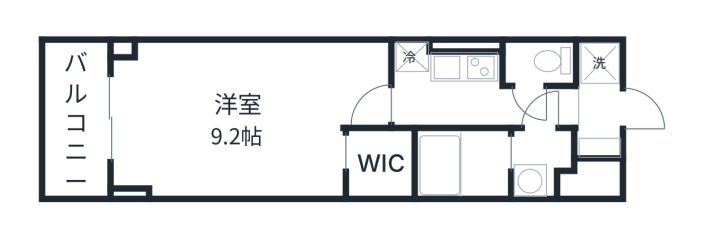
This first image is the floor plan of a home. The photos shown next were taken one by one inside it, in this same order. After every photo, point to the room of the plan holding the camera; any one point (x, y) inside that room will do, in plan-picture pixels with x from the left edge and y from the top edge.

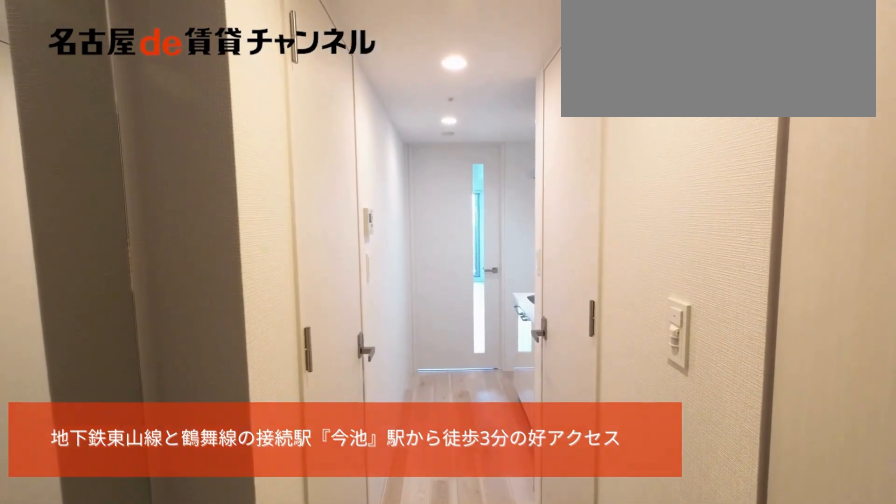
(599, 113)
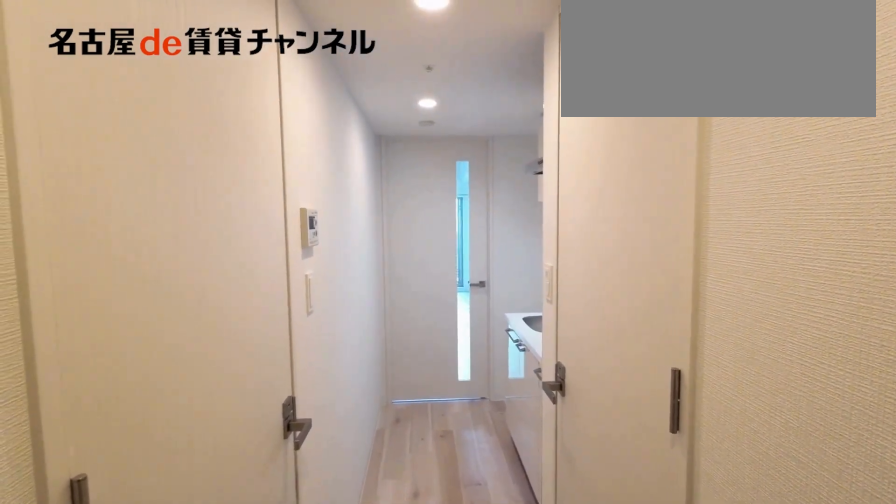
(463, 67)
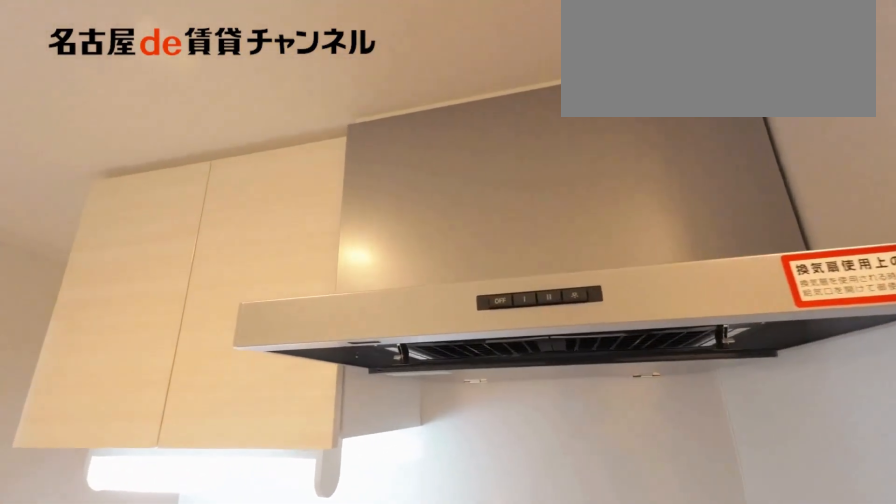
(463, 67)
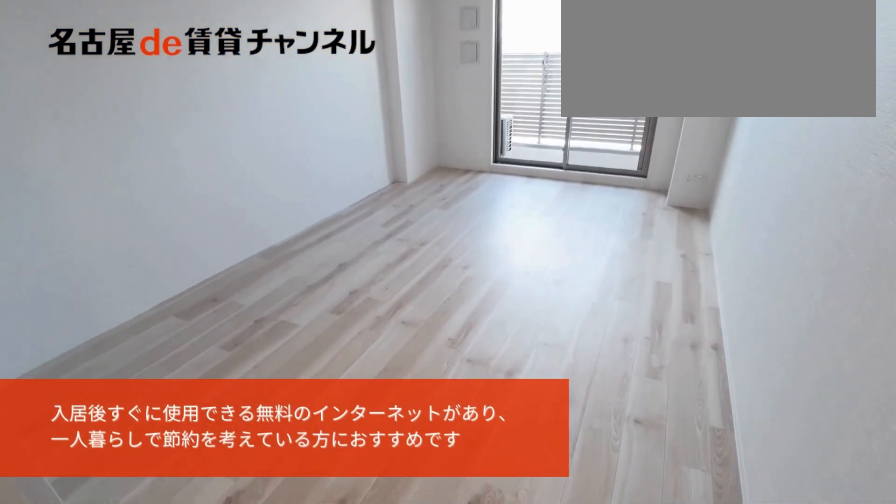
(243, 116)
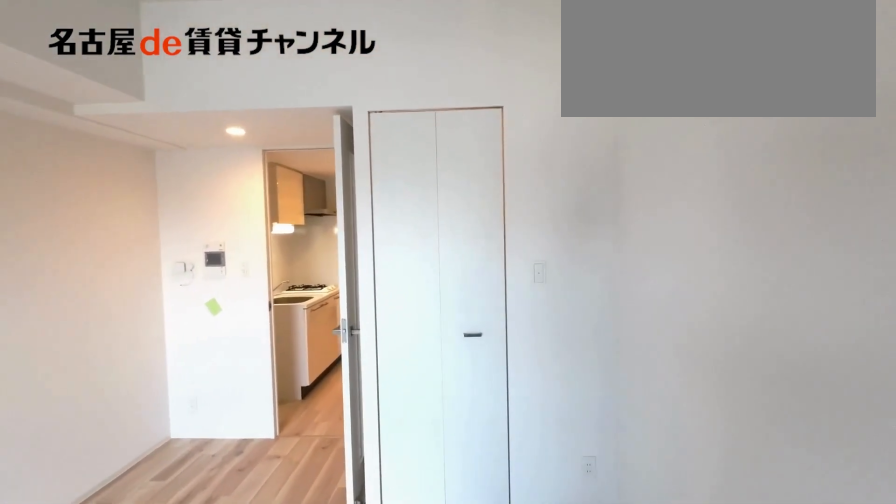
(243, 116)
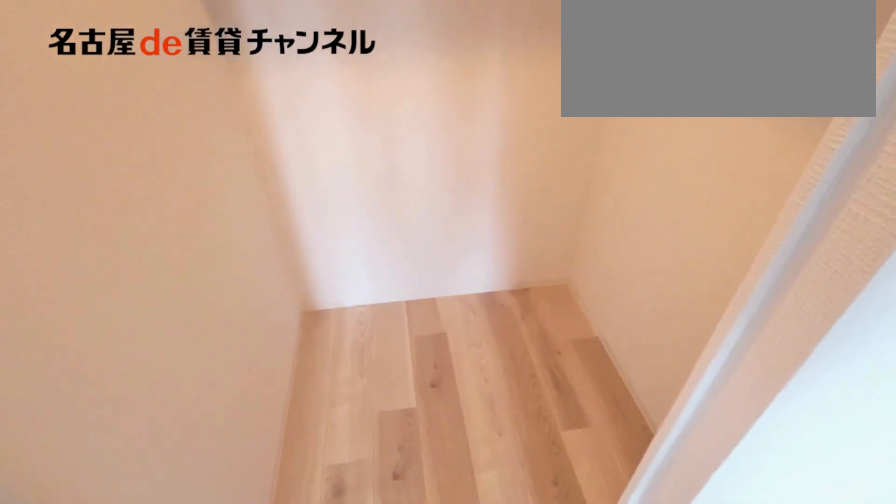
(380, 165)
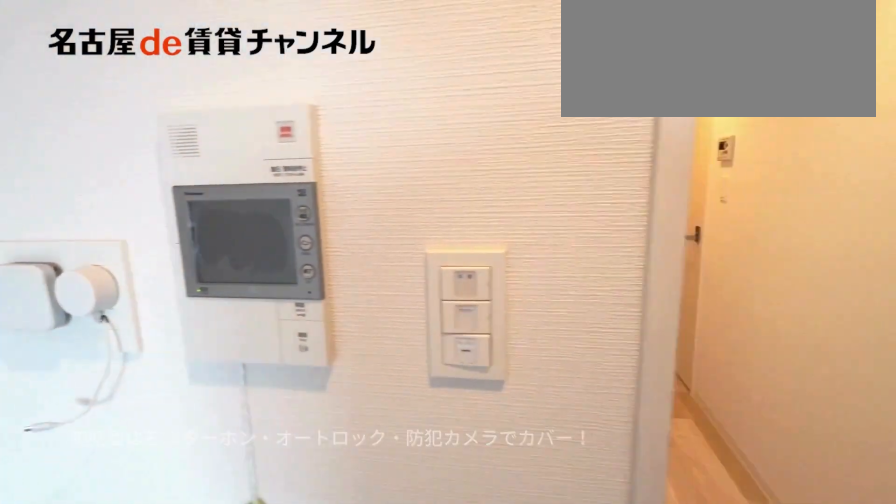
(243, 116)
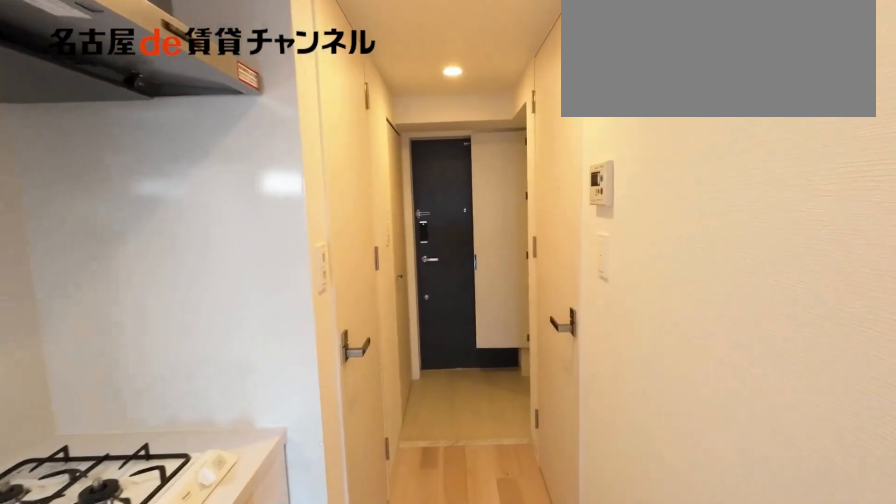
(480, 104)
